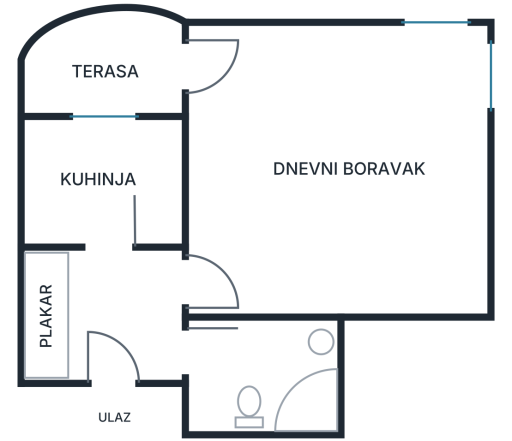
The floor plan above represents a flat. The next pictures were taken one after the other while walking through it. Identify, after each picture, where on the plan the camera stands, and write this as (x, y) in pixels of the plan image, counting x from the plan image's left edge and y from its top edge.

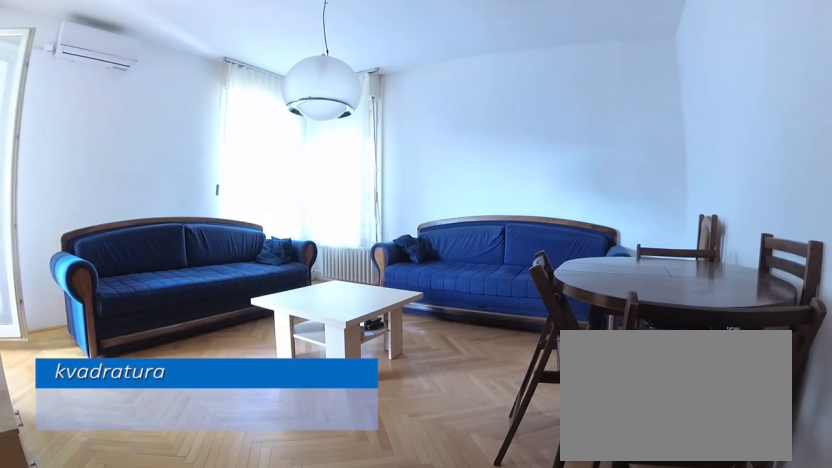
(234, 271)
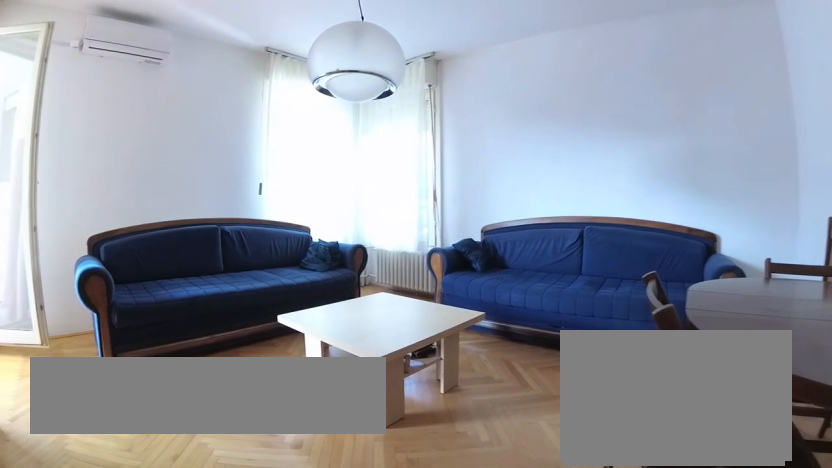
(240, 277)
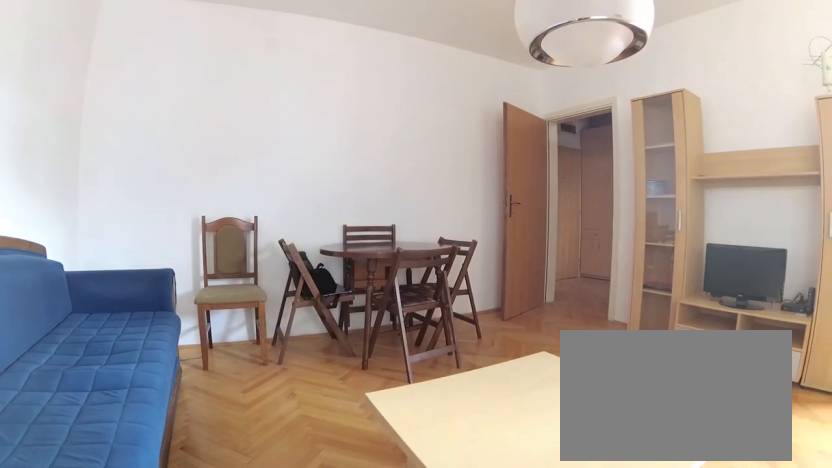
(390, 114)
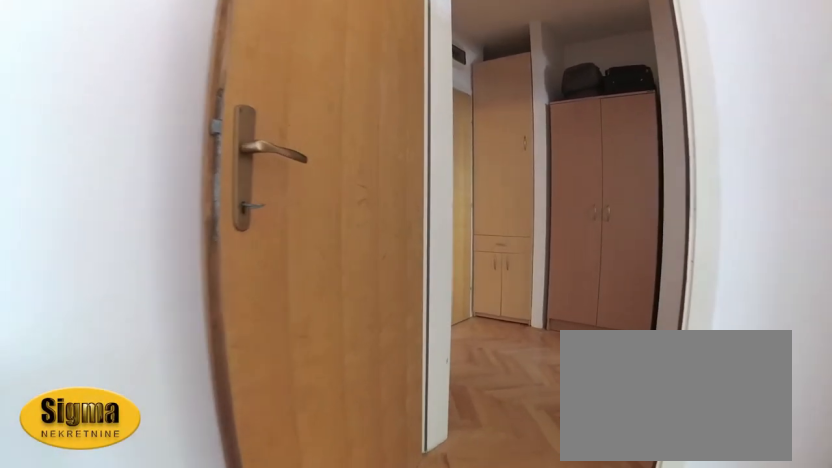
(274, 258)
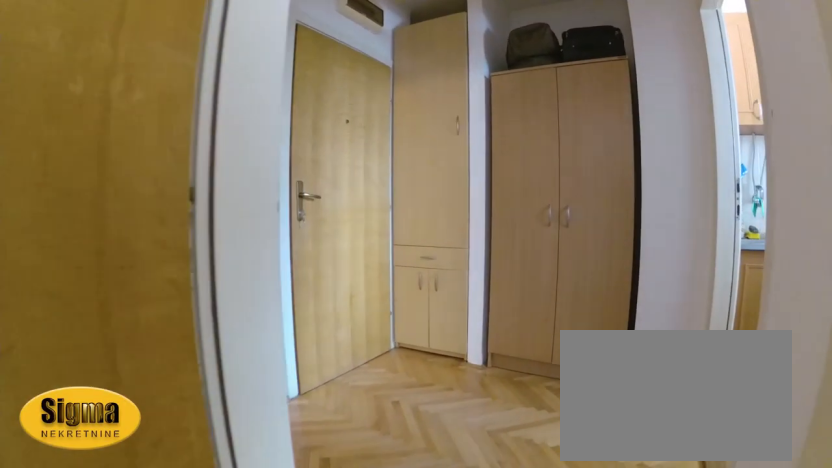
(243, 272)
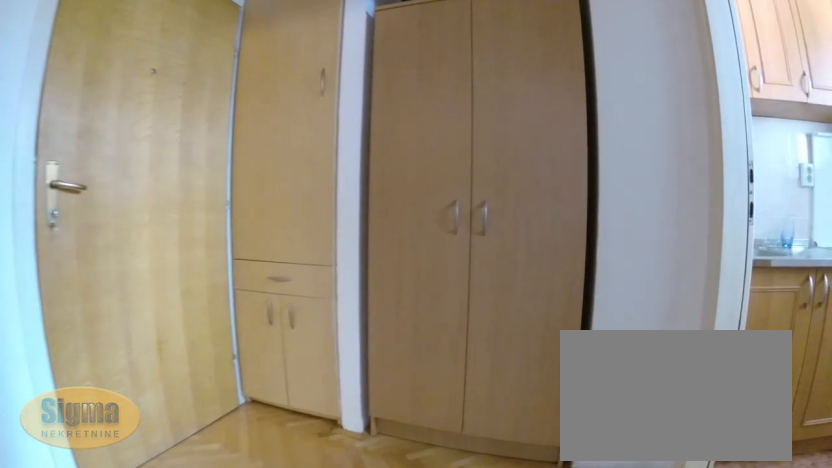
(195, 275)
